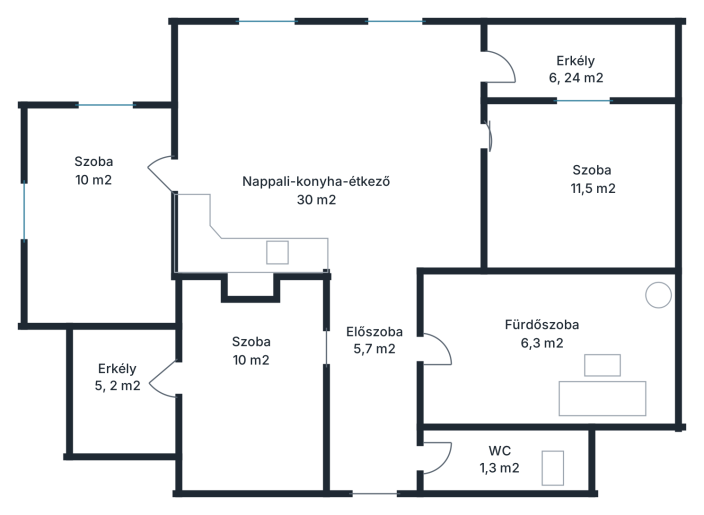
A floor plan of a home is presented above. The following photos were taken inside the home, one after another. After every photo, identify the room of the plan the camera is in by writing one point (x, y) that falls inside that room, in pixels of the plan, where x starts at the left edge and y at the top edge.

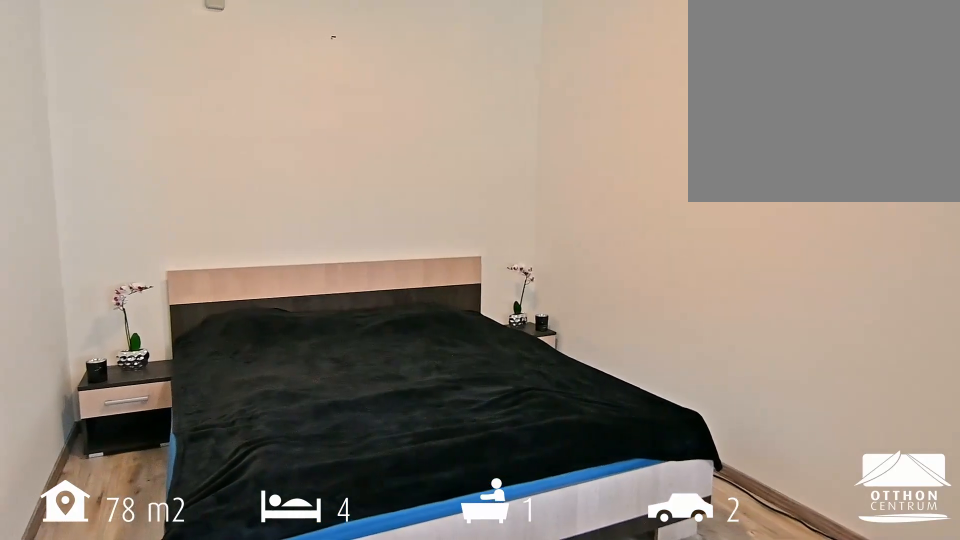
(578, 195)
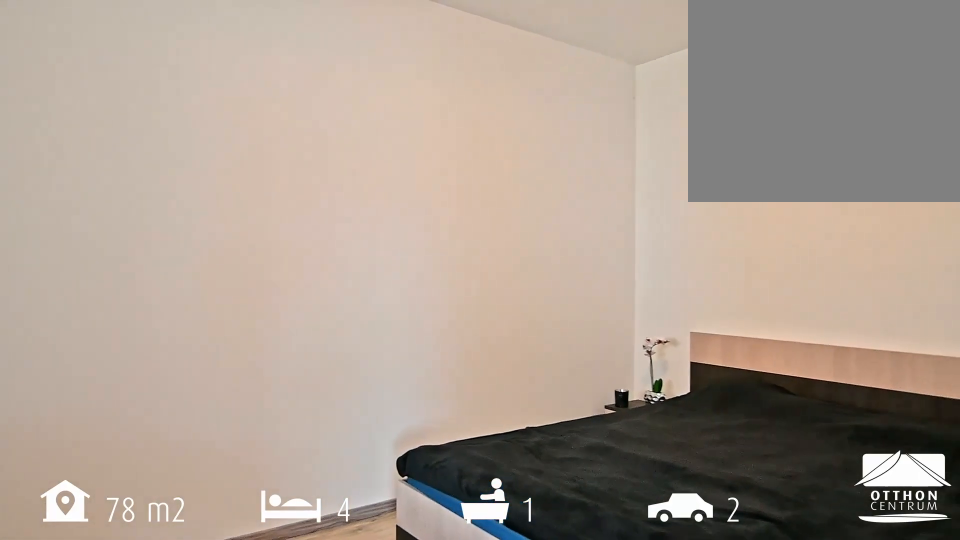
(578, 195)
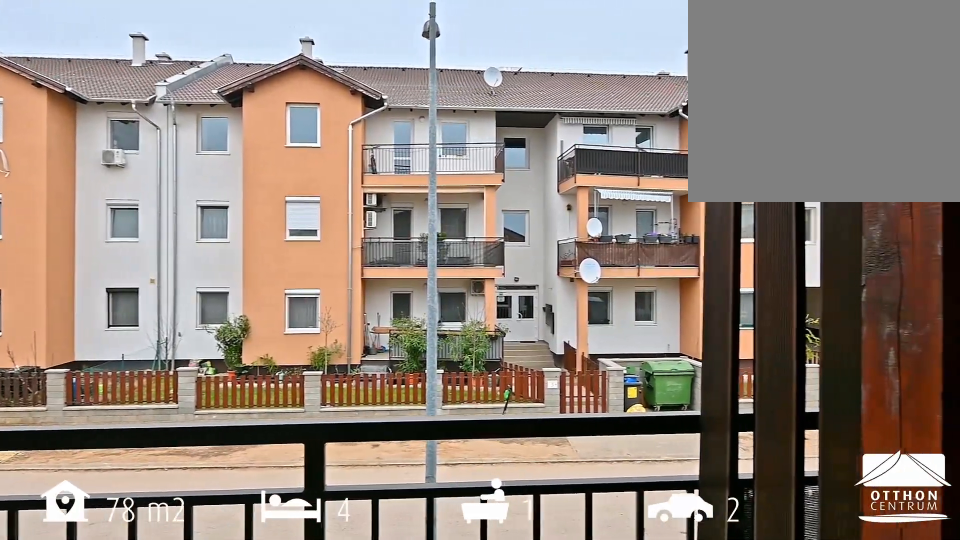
(578, 69)
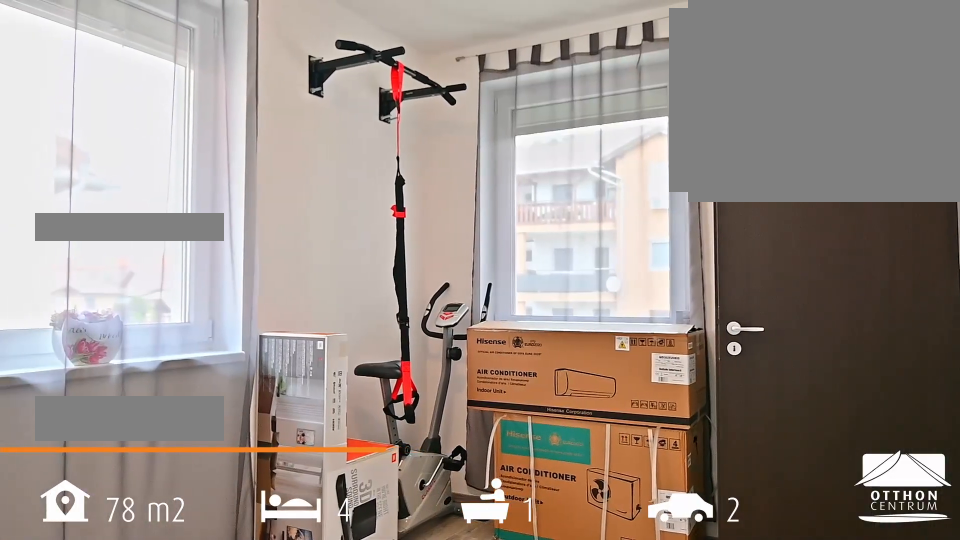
(99, 212)
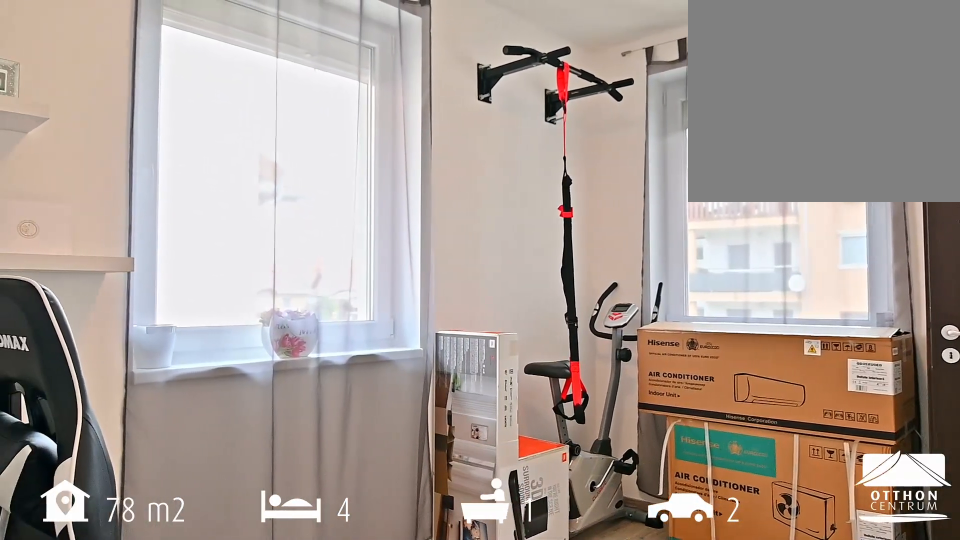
(98, 212)
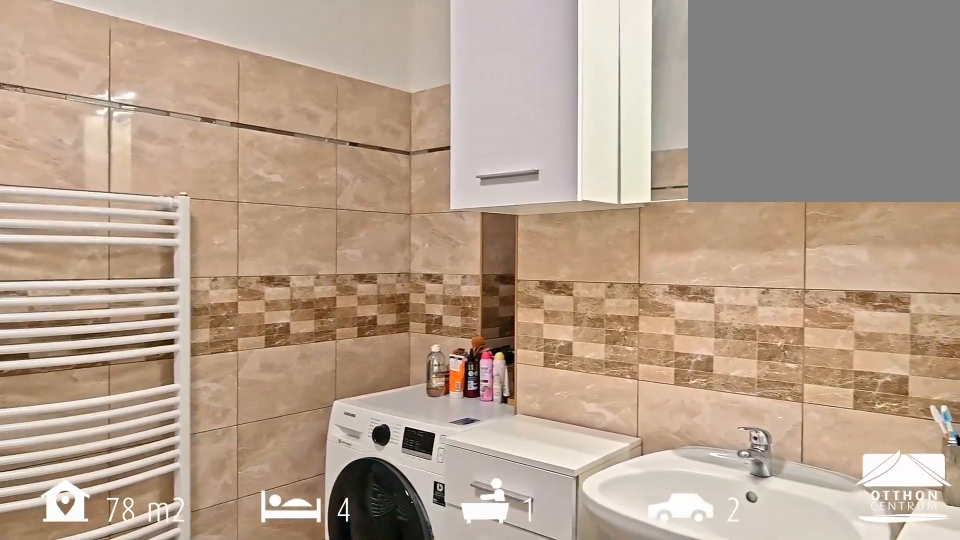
(552, 351)
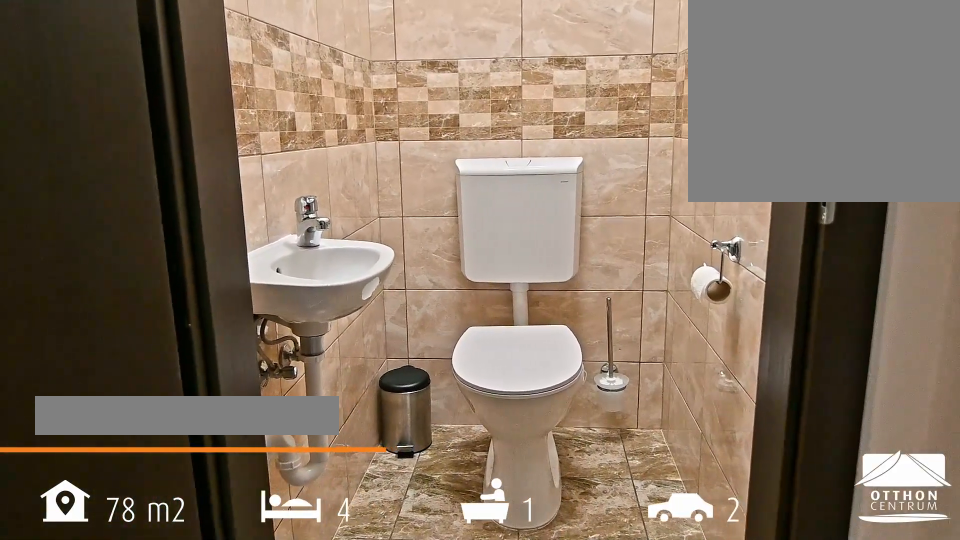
(498, 463)
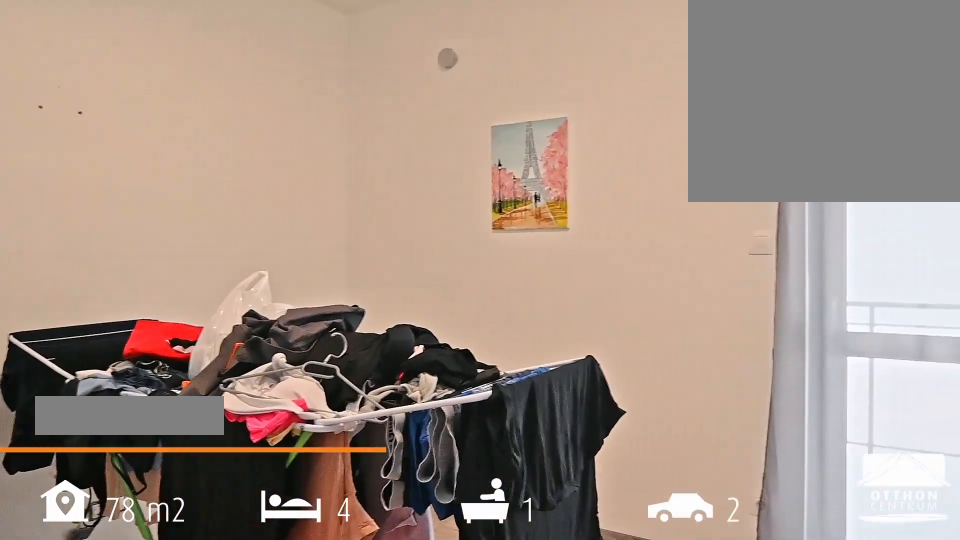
(260, 383)
